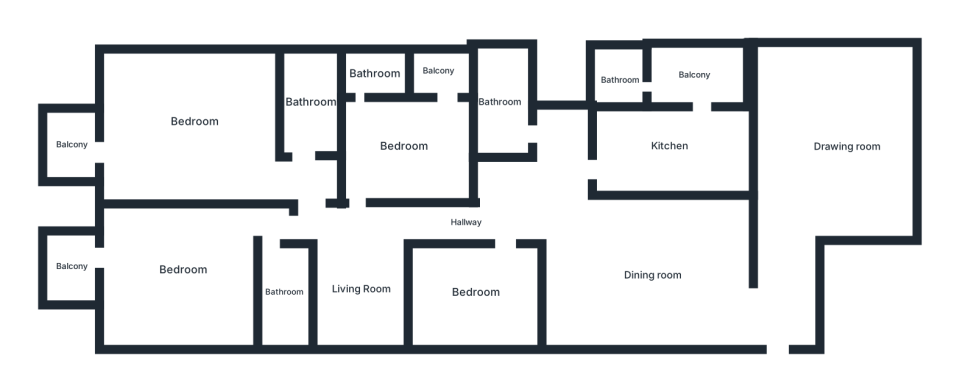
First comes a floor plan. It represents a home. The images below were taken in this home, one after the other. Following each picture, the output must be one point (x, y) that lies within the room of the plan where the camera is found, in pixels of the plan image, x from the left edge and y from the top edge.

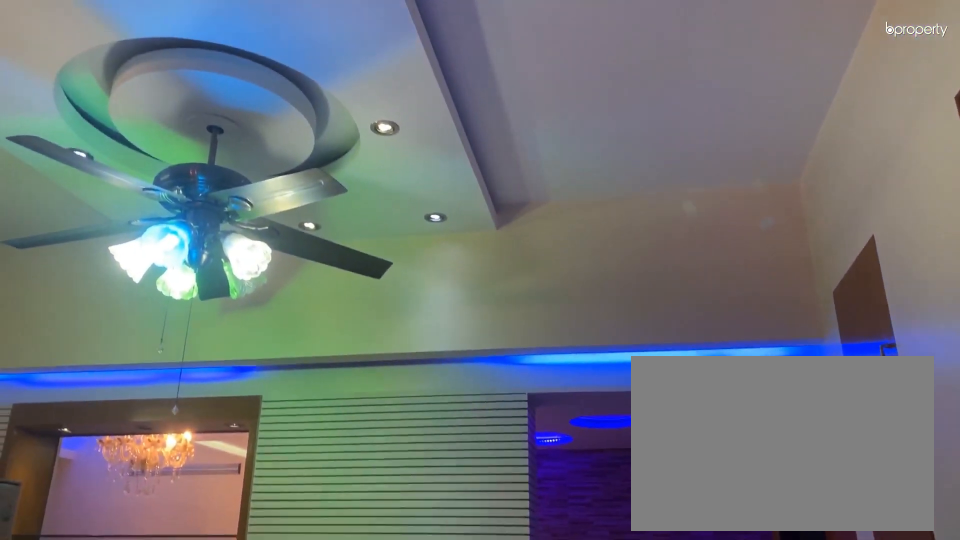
(651, 276)
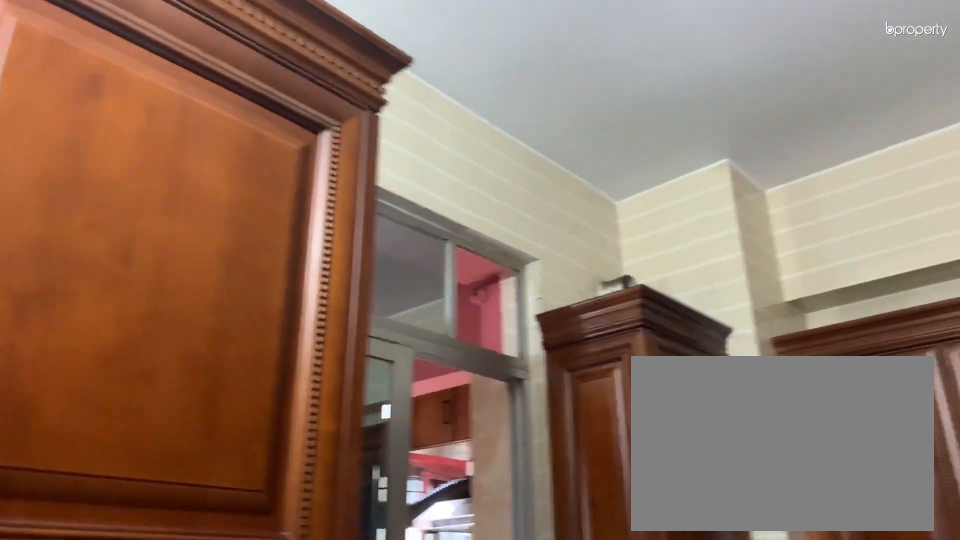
(666, 146)
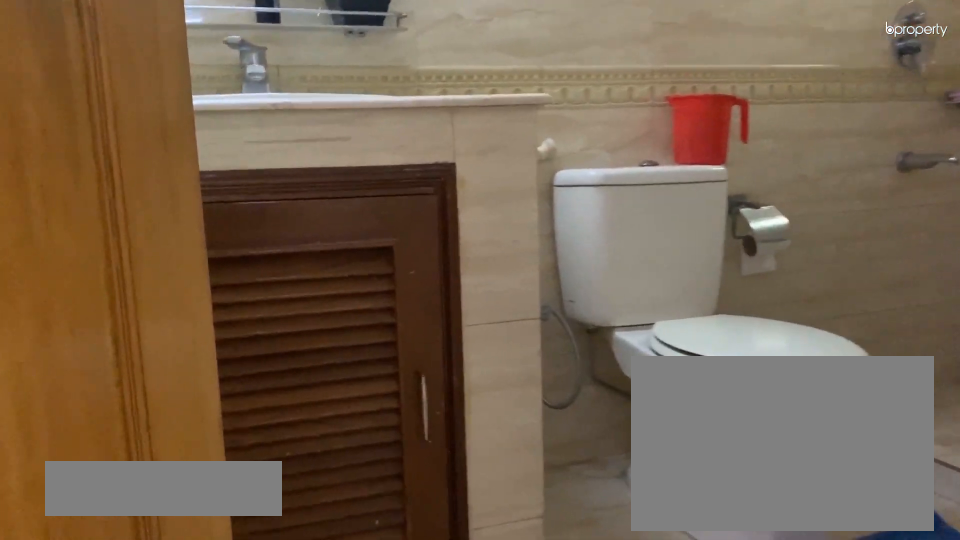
(501, 102)
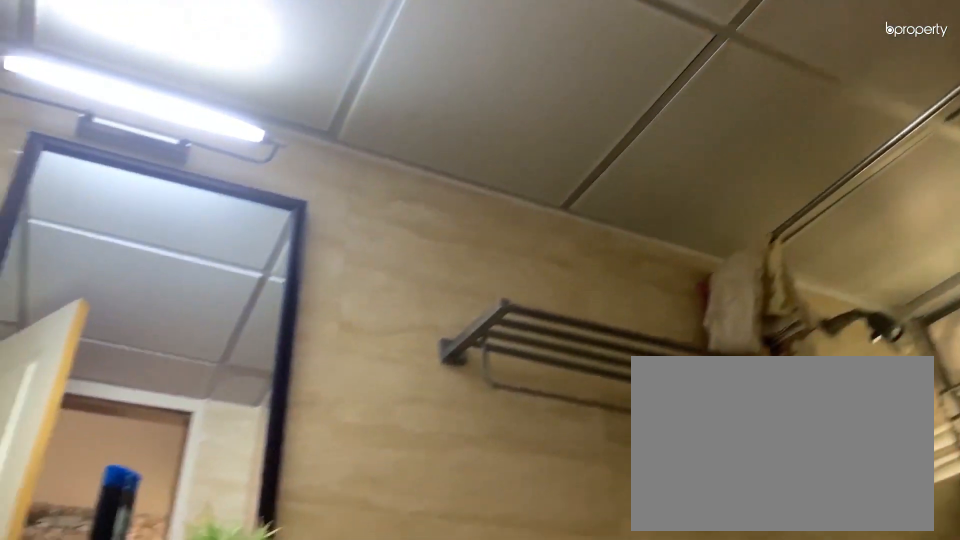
(501, 102)
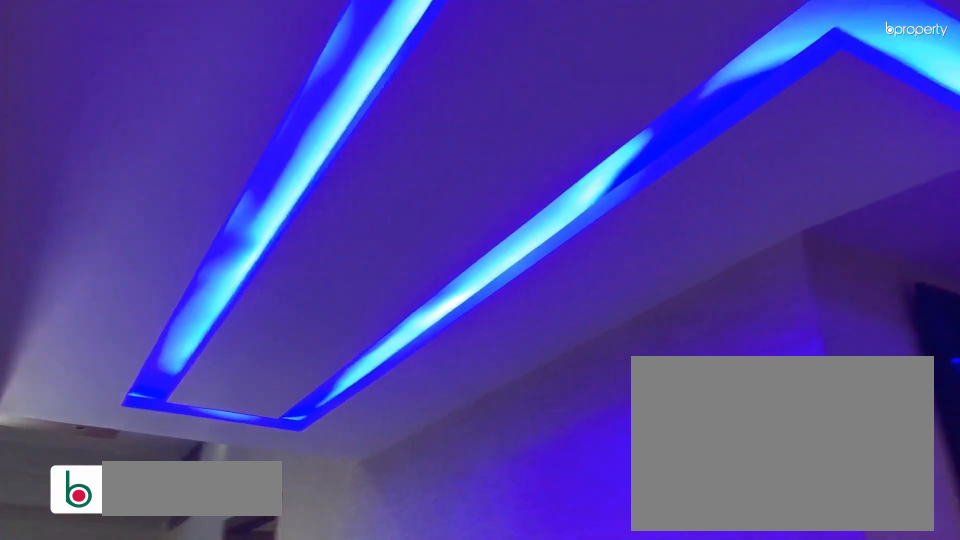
(467, 223)
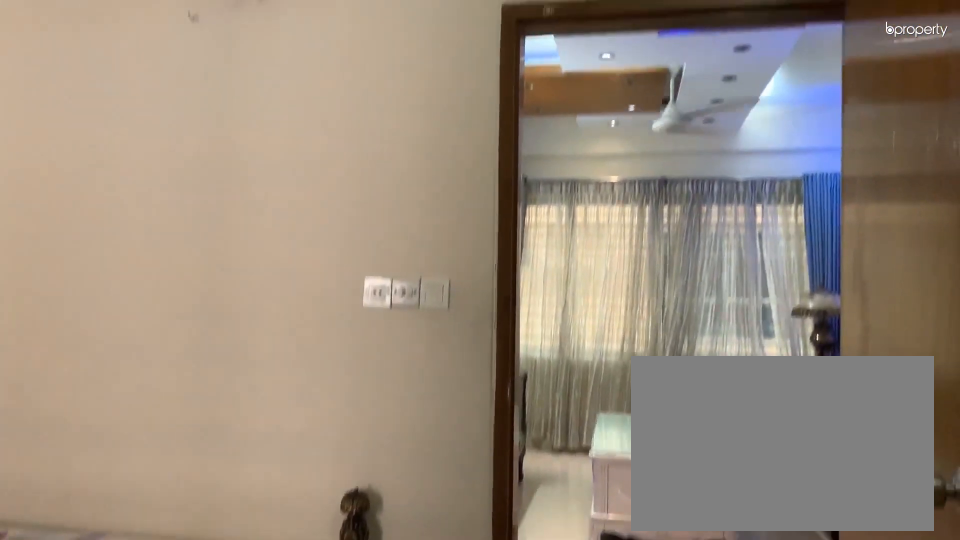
(405, 146)
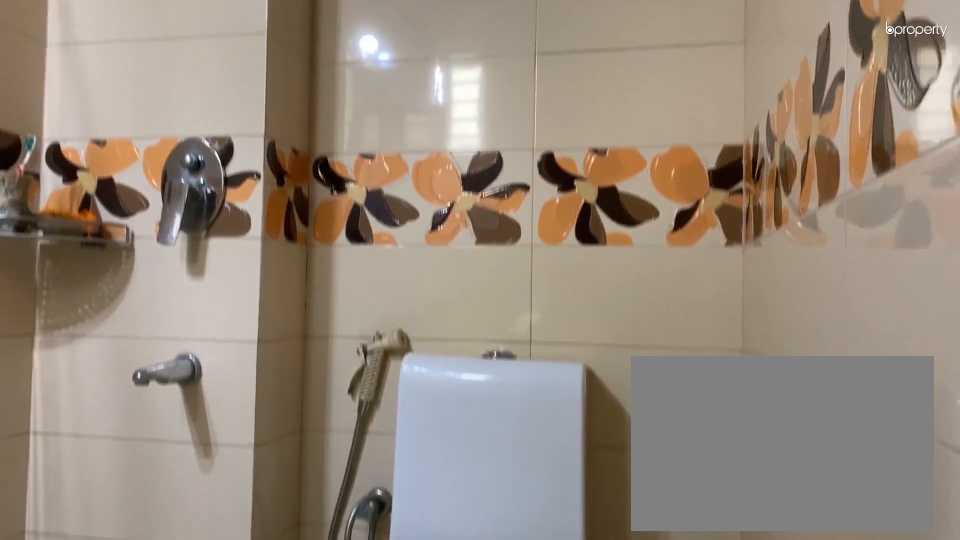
(375, 73)
